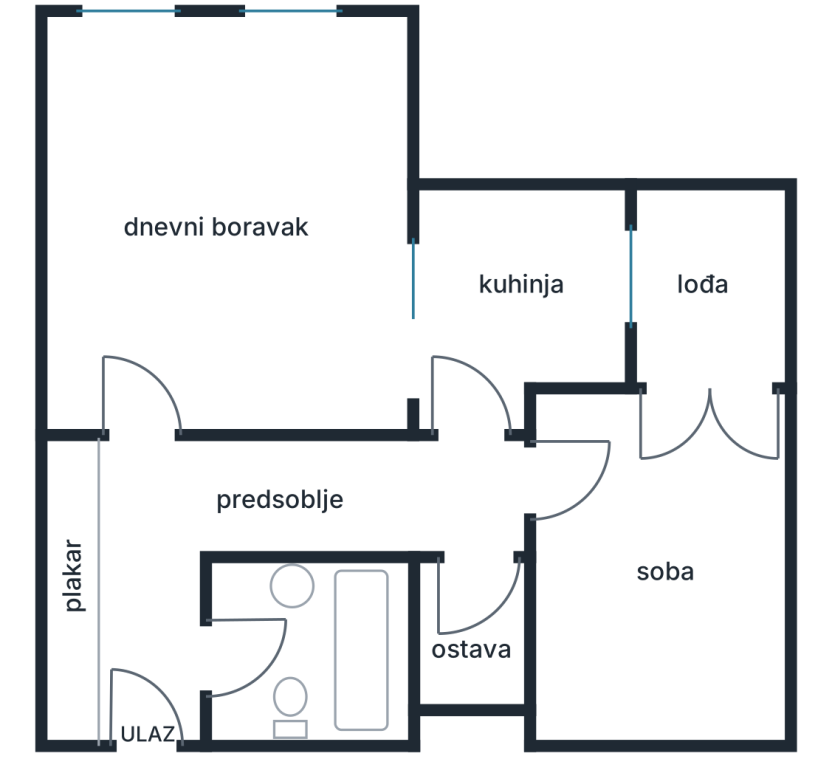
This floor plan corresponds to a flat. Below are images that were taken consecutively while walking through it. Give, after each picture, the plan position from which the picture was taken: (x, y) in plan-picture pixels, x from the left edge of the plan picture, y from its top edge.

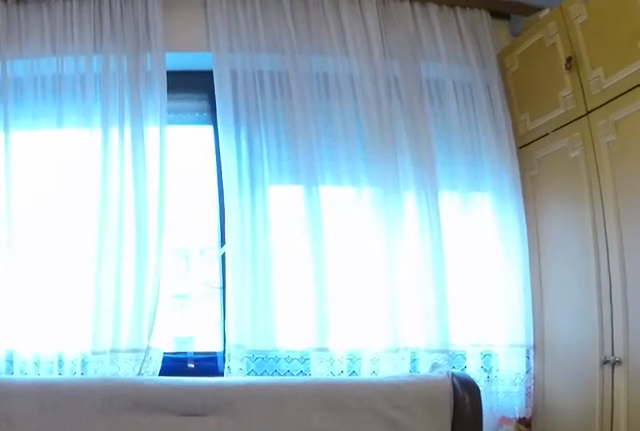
(142, 191)
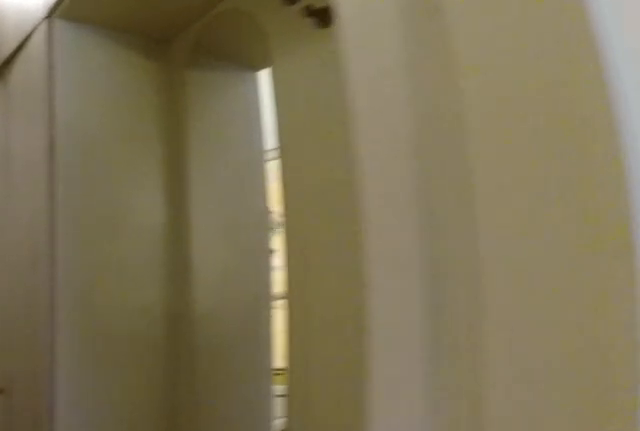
(145, 391)
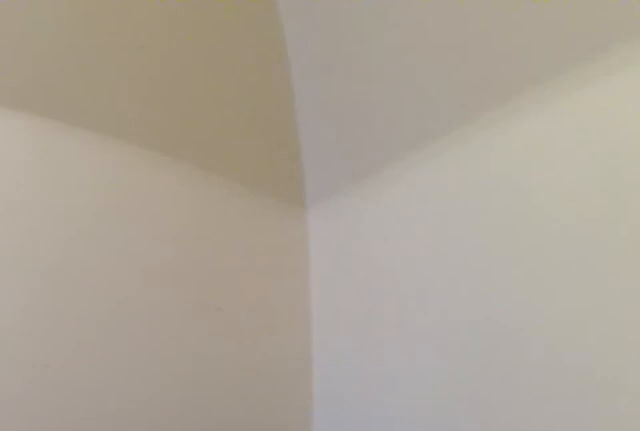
(567, 666)
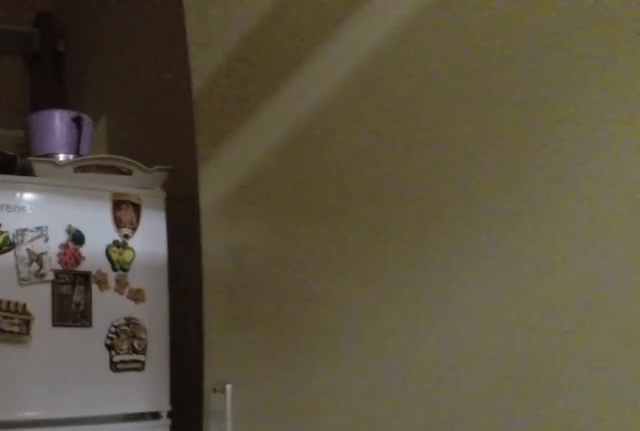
(484, 517)
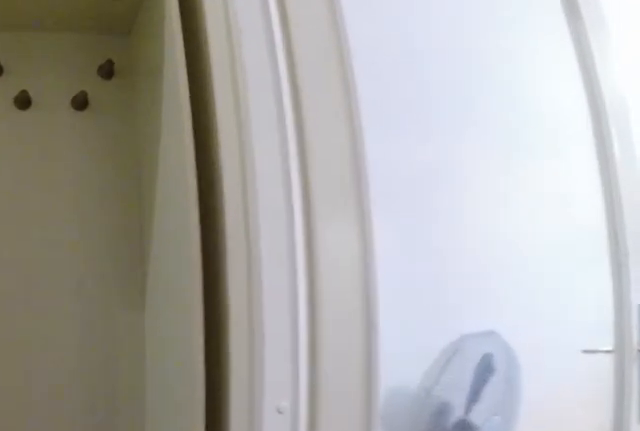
(199, 504)
